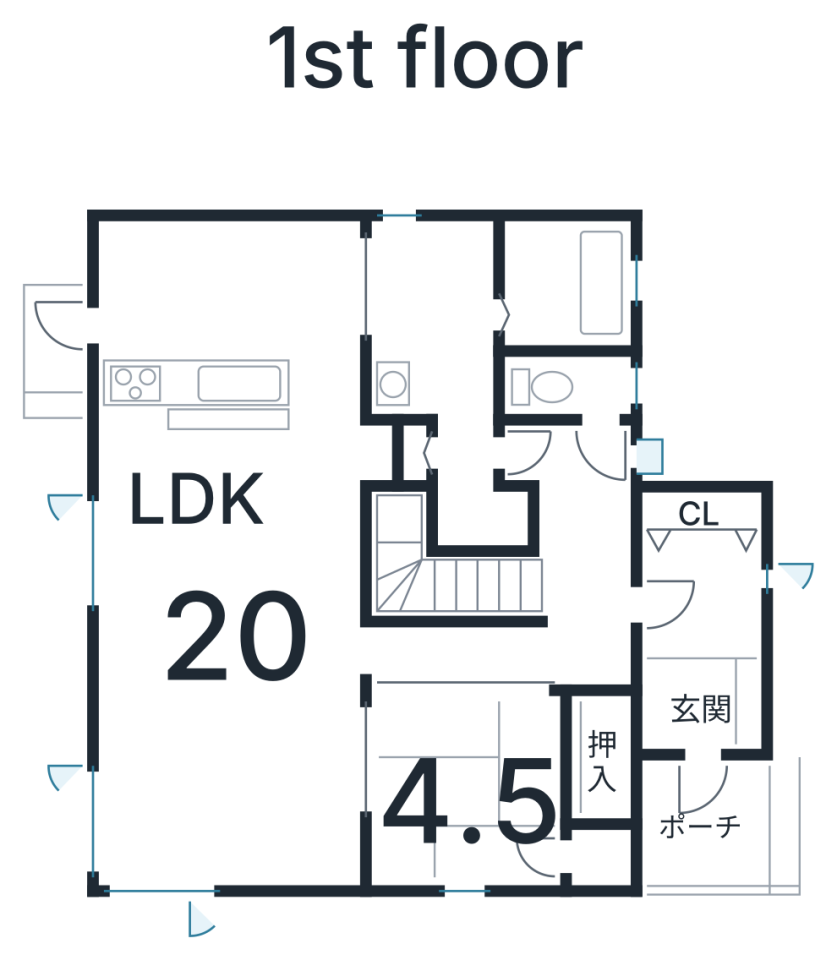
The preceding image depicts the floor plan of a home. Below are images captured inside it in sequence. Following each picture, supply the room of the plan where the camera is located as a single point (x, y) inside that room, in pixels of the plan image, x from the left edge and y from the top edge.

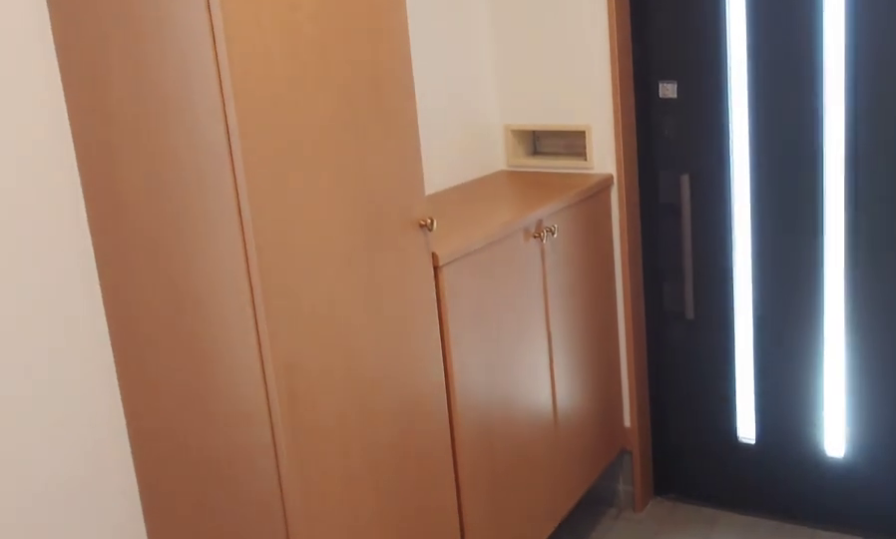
(709, 717)
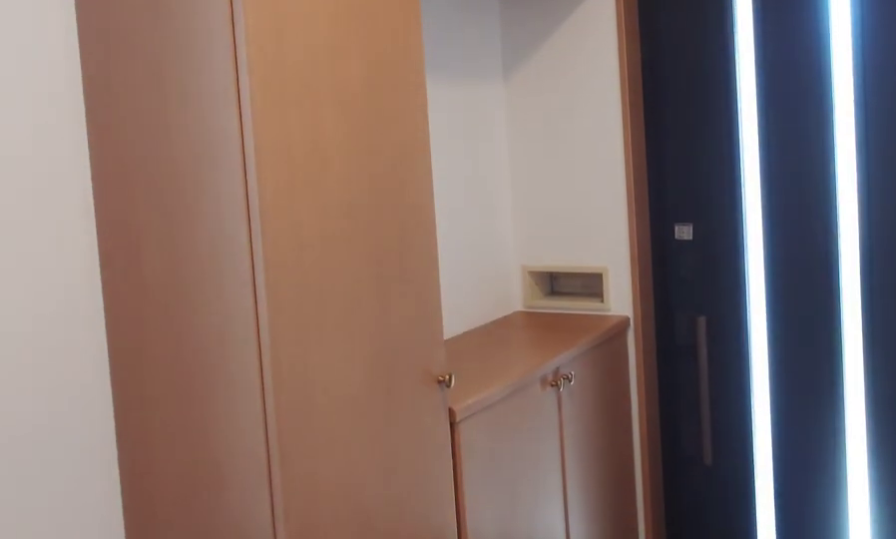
(709, 717)
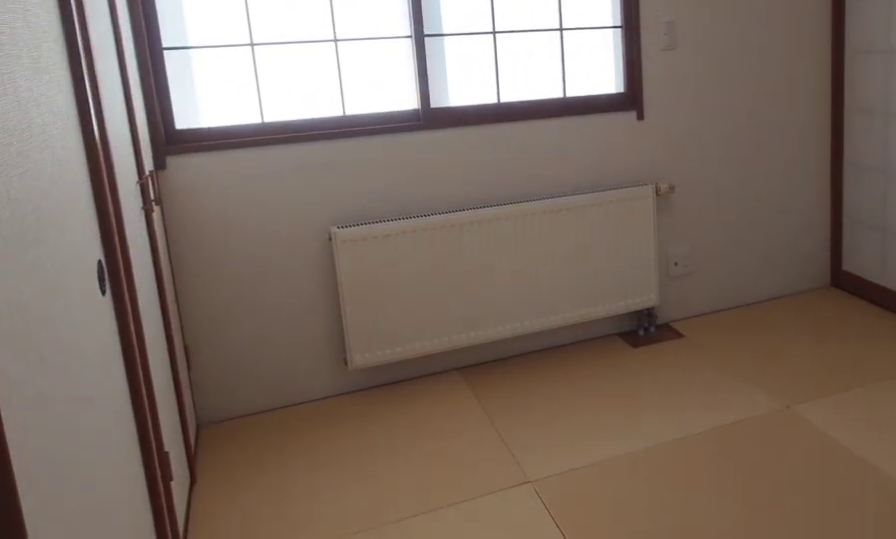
(470, 831)
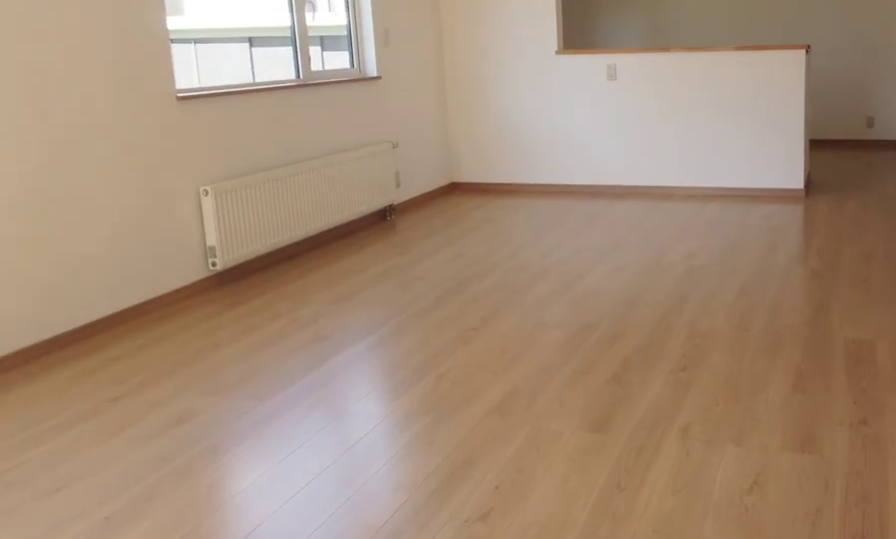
(236, 697)
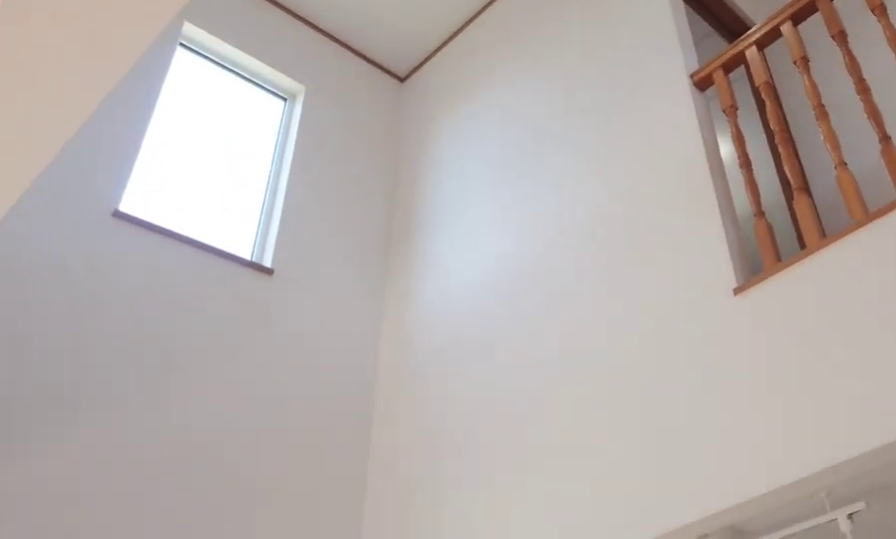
(236, 697)
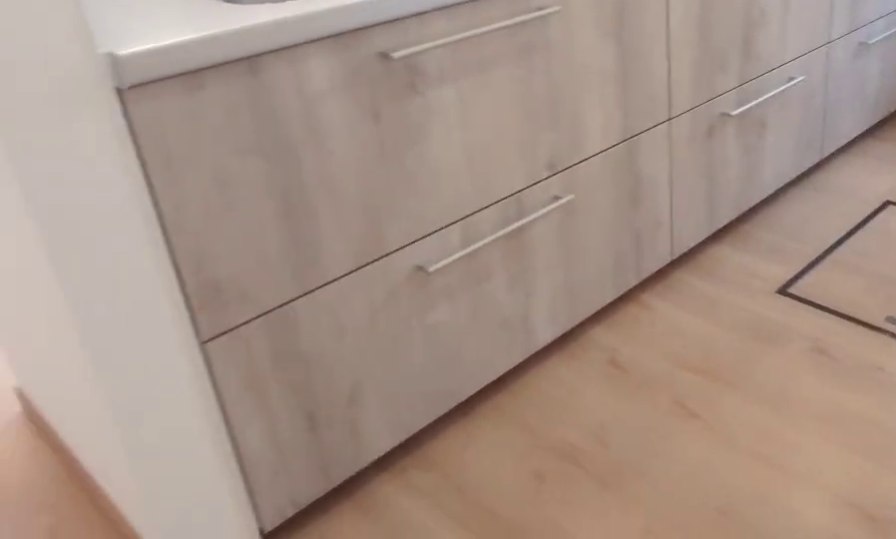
(237, 347)
